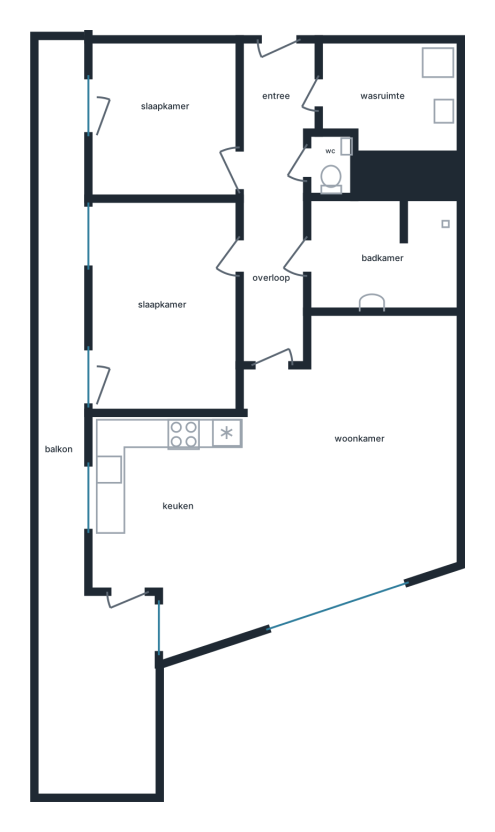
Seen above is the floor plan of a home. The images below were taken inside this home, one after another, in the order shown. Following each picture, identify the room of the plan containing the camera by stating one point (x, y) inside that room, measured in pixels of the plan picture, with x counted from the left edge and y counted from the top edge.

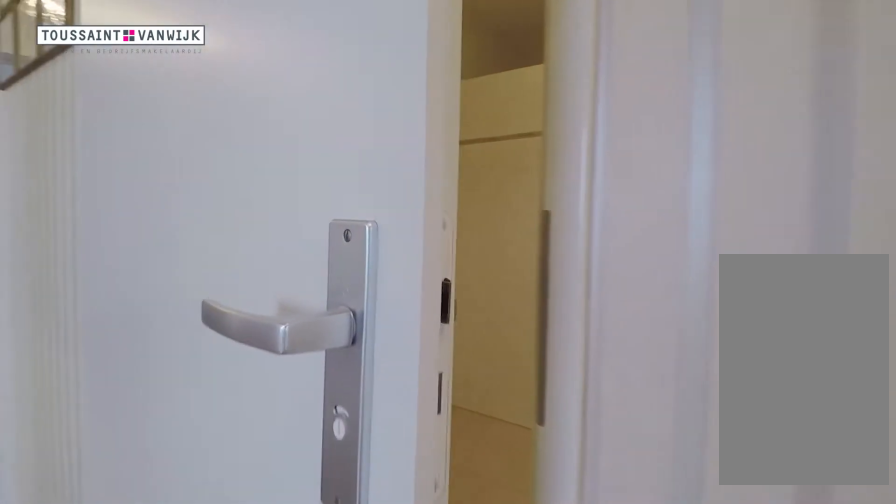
(274, 198)
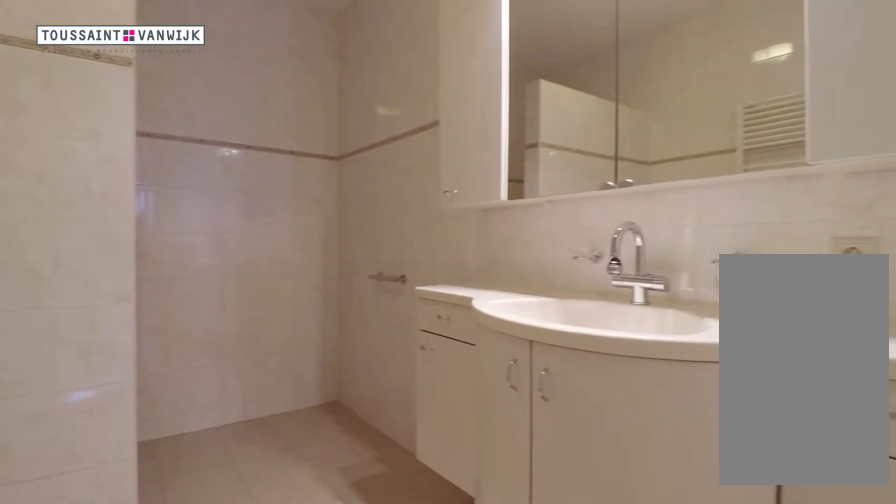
(381, 255)
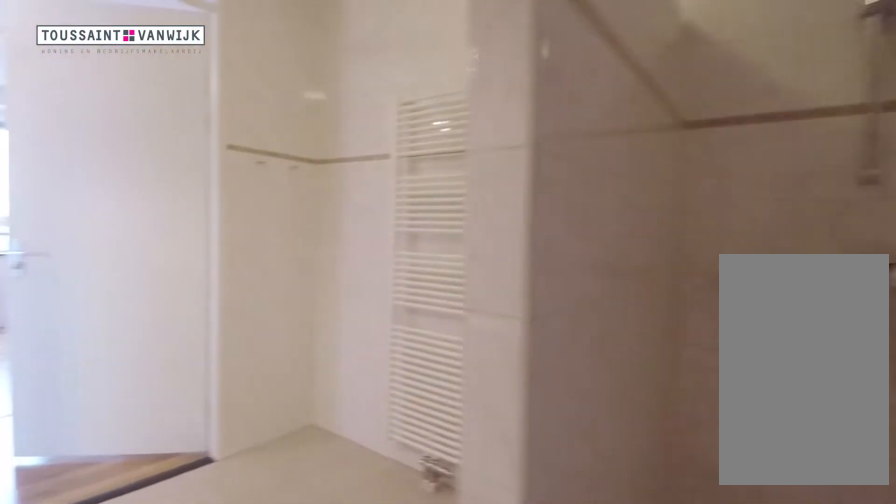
(381, 255)
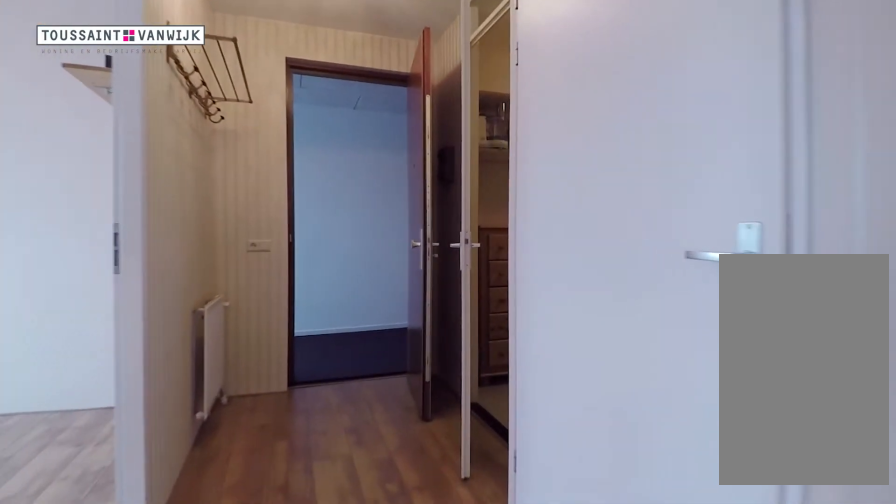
(275, 196)
